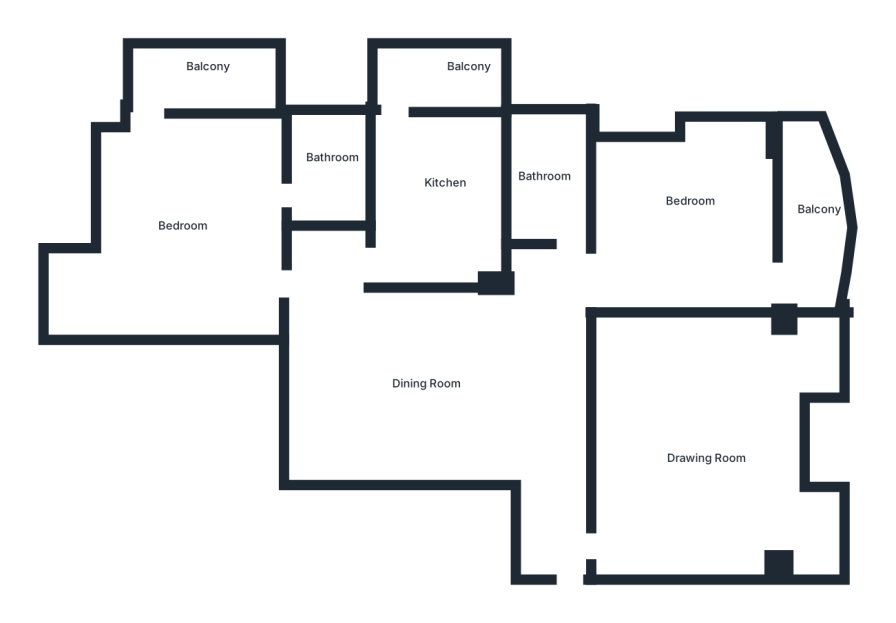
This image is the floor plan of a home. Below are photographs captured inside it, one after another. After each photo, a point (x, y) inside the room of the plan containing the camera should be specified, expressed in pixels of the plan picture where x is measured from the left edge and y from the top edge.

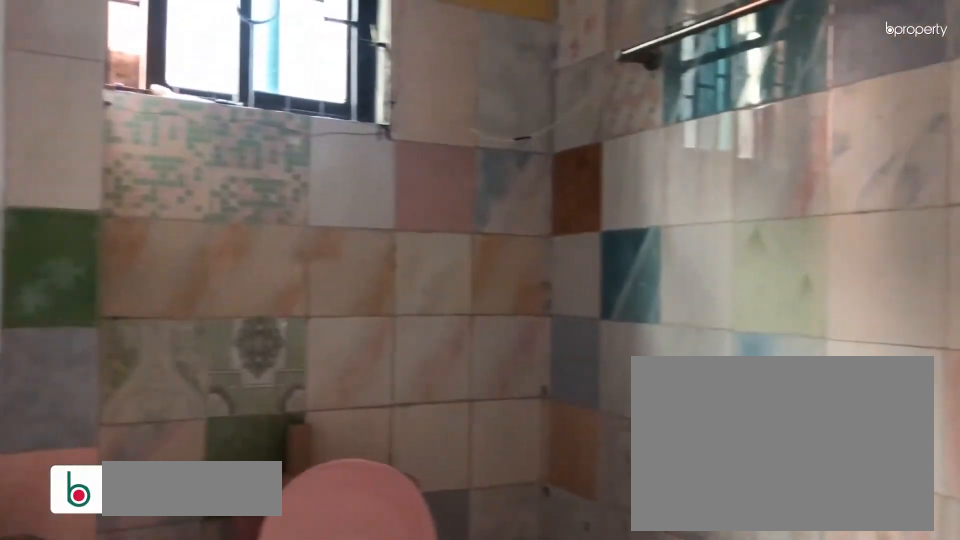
(323, 173)
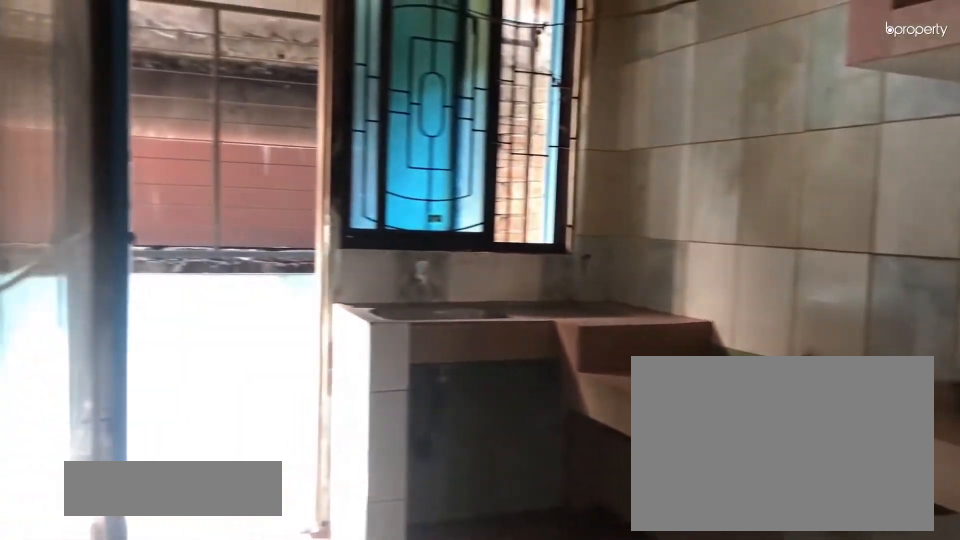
(437, 197)
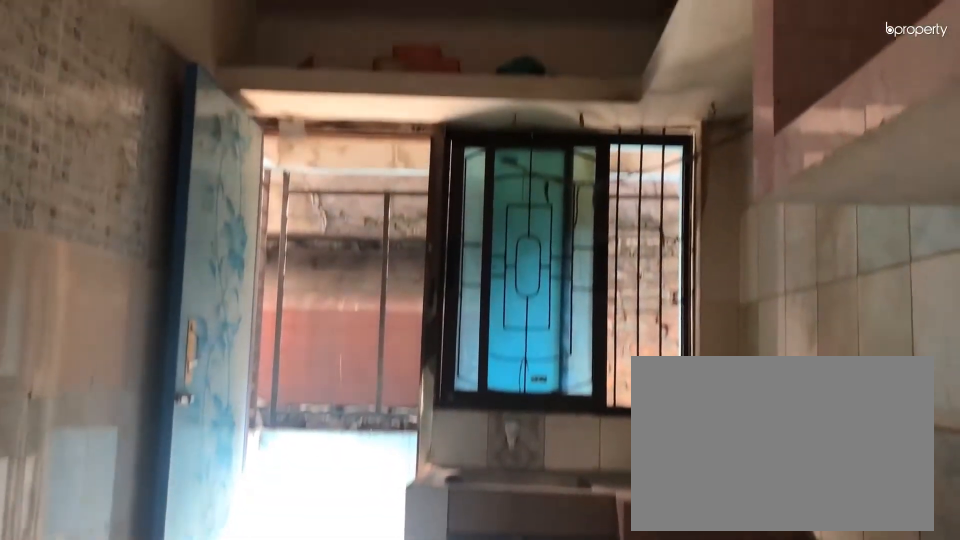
(437, 197)
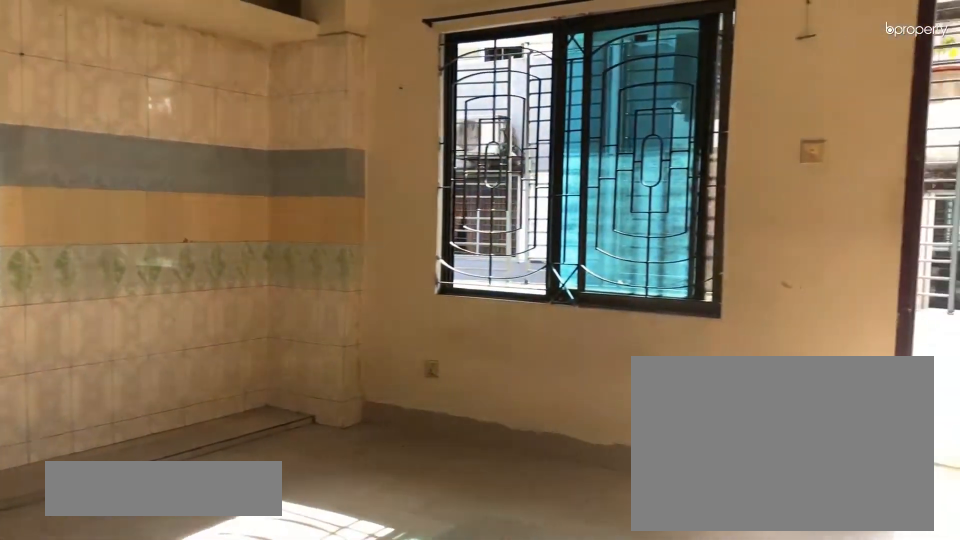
(676, 238)
